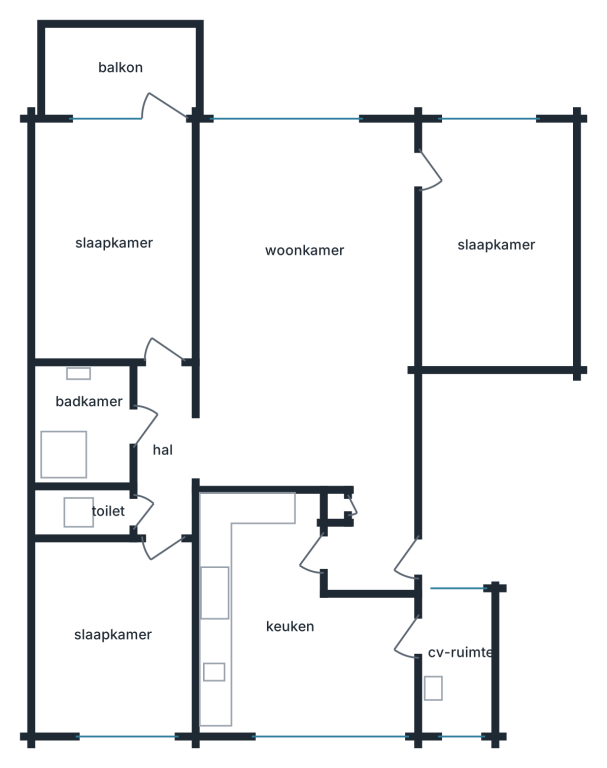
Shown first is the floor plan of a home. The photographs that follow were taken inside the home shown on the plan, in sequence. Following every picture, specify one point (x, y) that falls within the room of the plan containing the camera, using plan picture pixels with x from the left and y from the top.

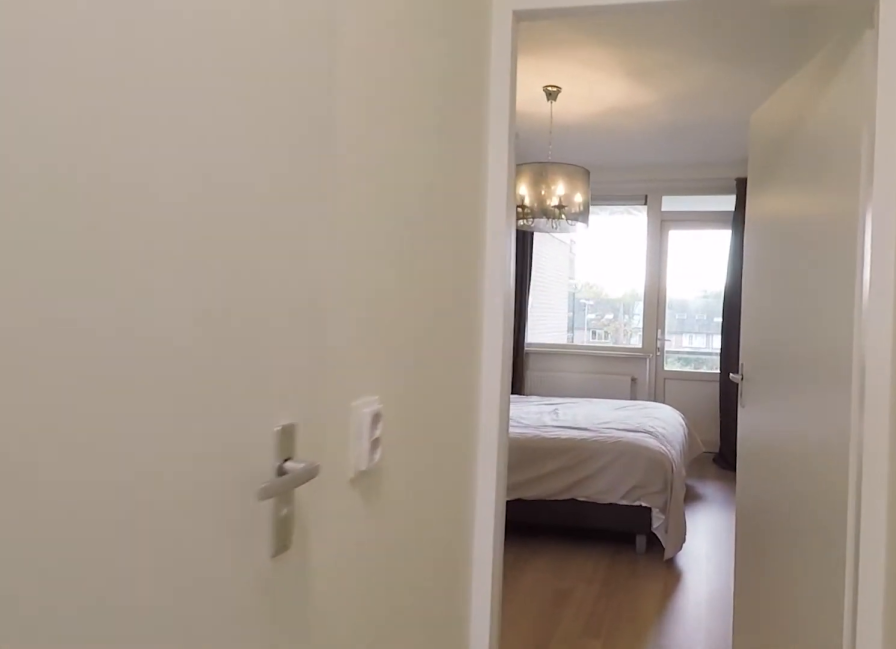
(162, 450)
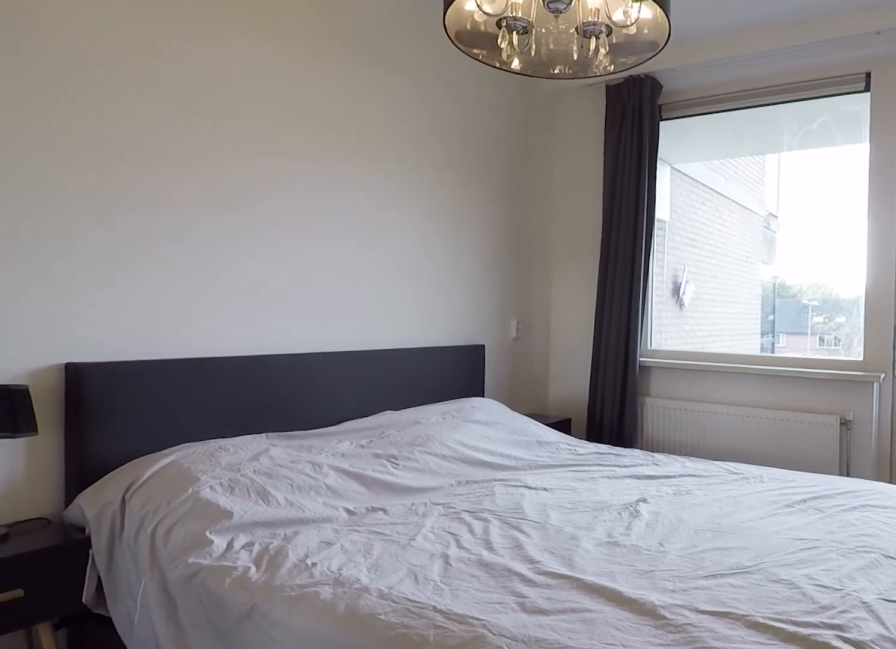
(114, 243)
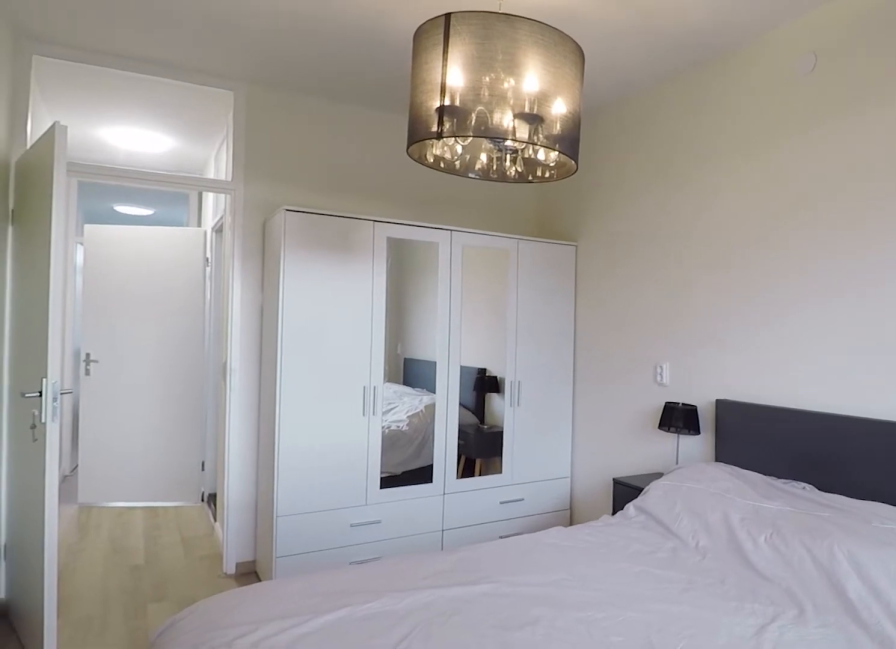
(114, 243)
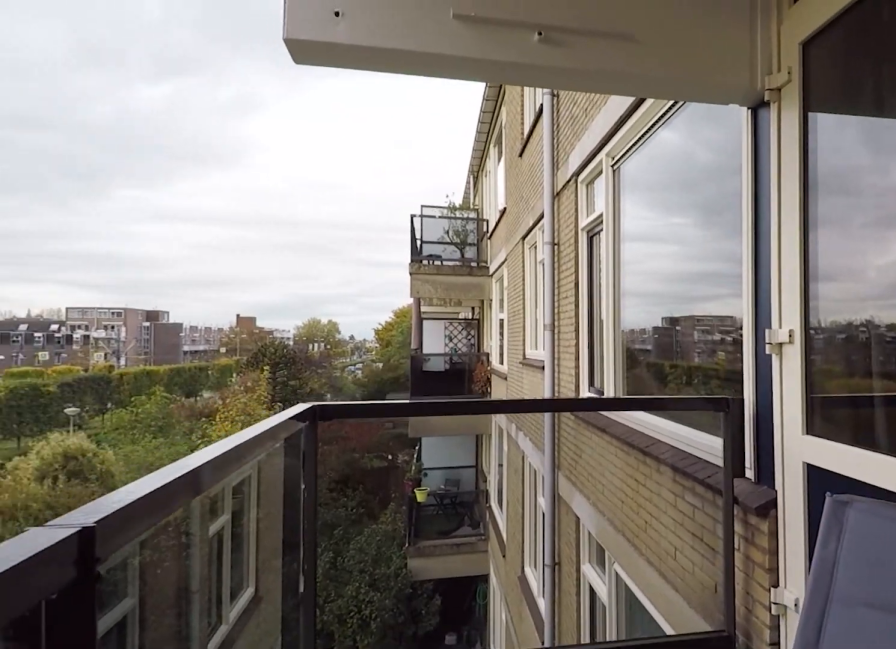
(121, 68)
